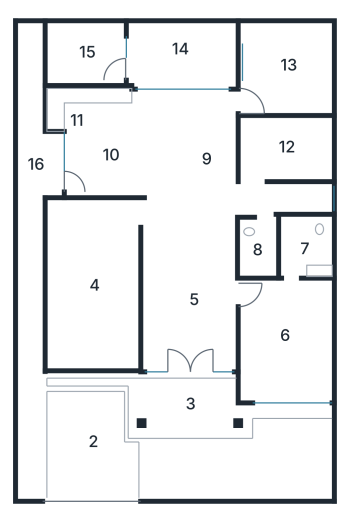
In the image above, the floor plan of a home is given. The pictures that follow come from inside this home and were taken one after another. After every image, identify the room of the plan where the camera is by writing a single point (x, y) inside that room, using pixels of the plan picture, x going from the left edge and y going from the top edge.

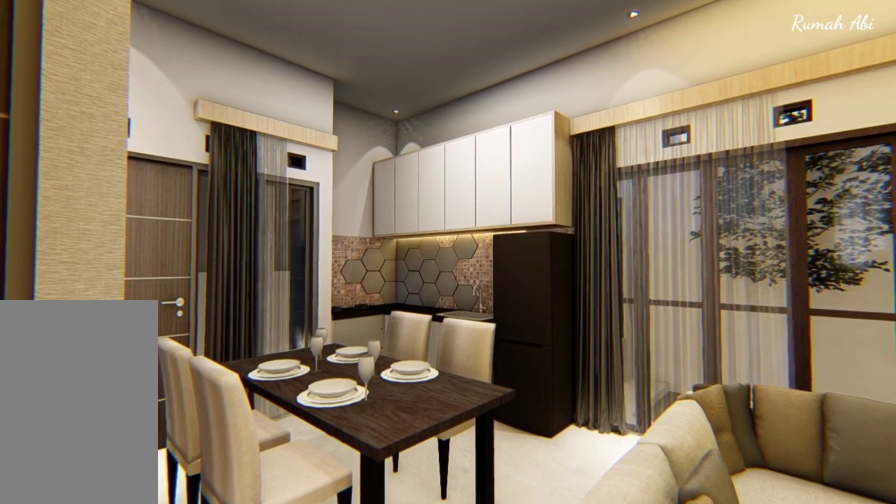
(180, 165)
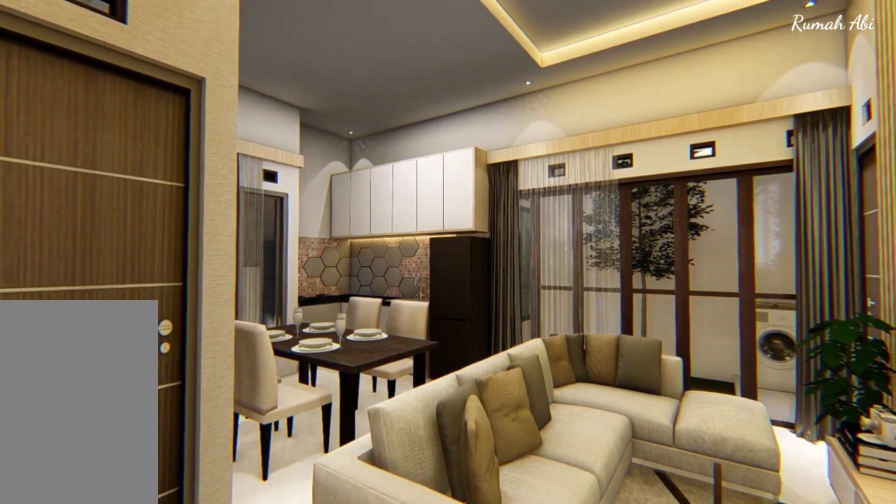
(176, 165)
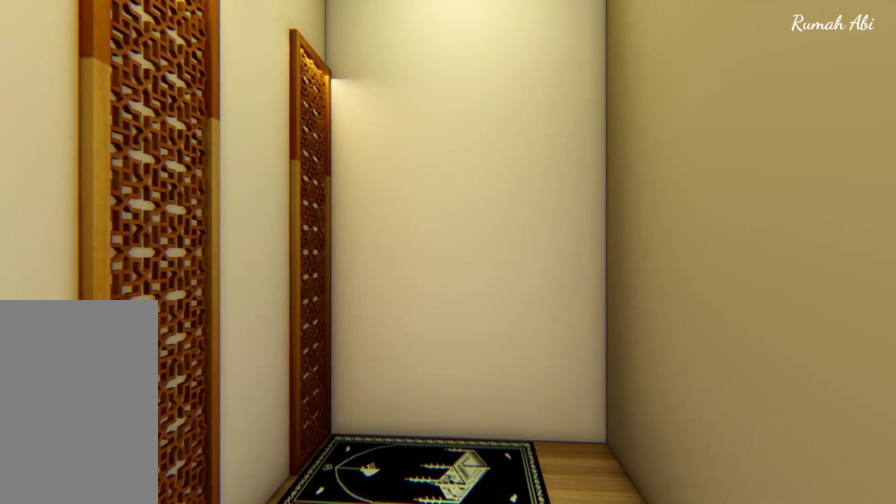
(293, 159)
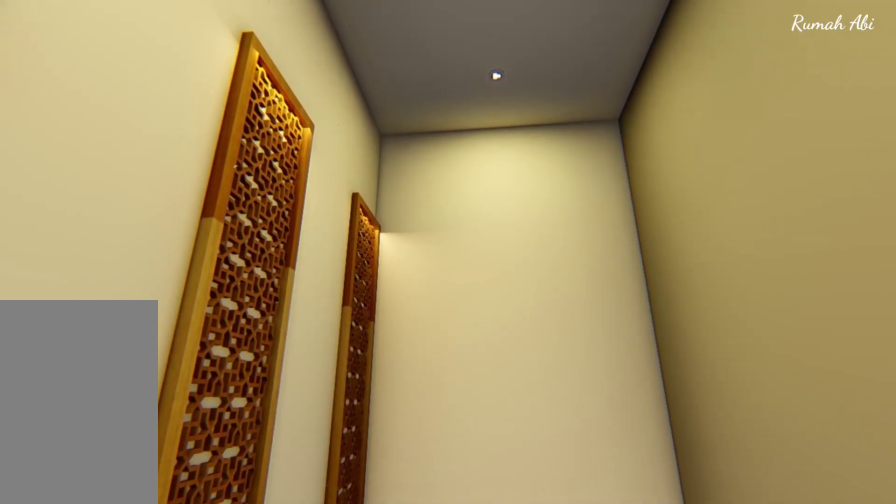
(293, 160)
